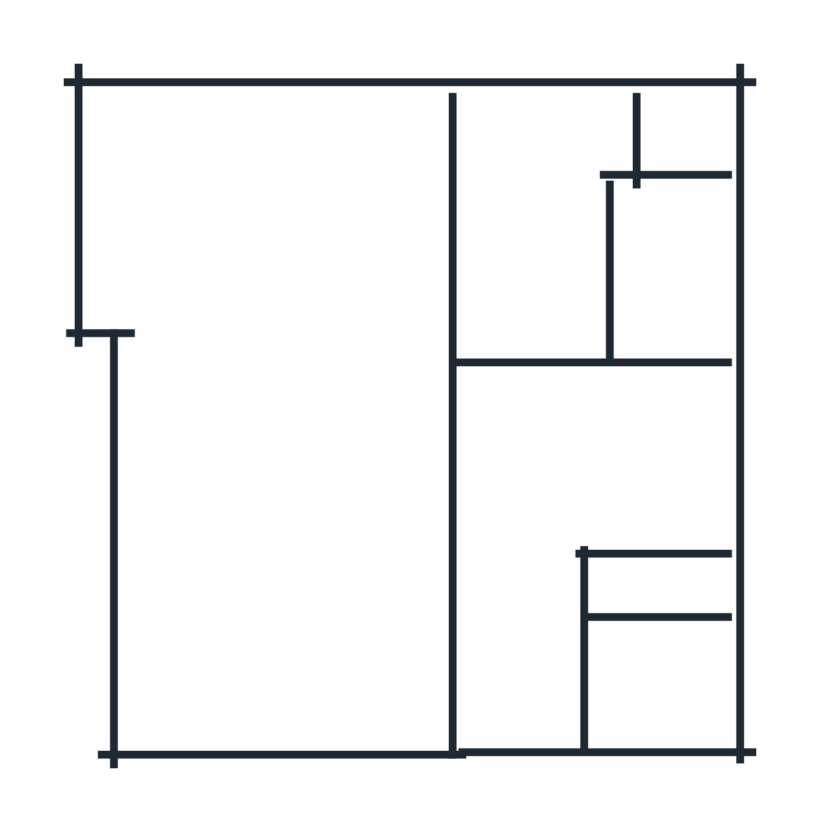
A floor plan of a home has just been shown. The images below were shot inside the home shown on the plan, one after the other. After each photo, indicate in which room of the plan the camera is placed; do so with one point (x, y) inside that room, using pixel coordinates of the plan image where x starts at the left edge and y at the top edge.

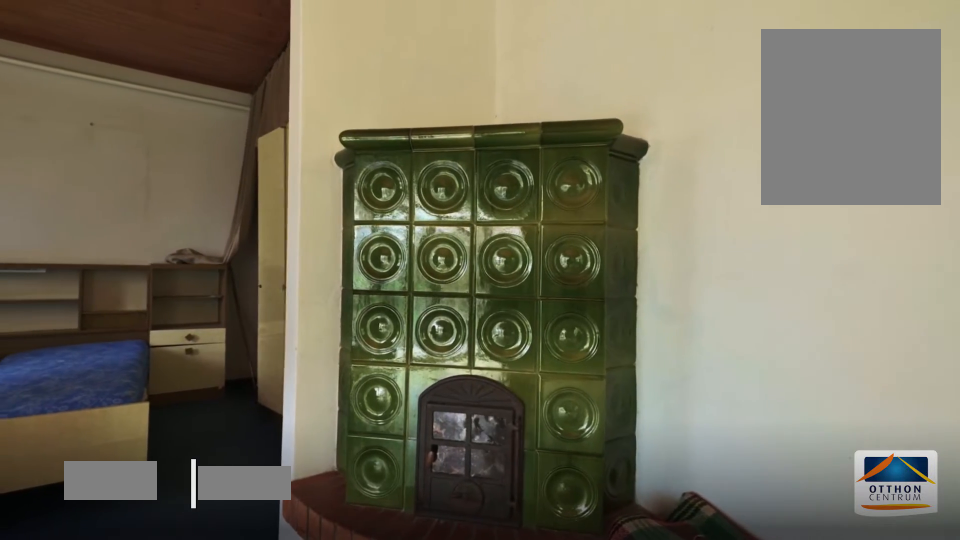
(258, 539)
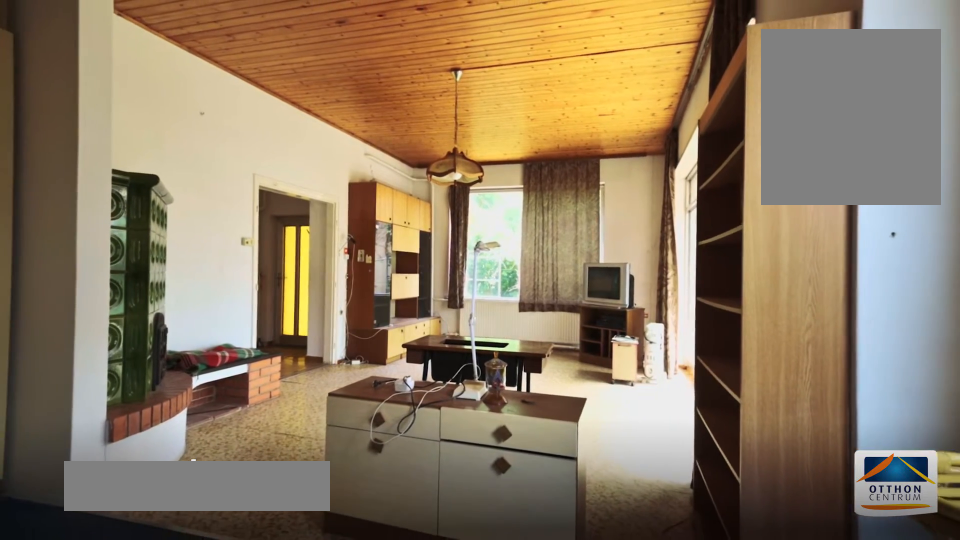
(258, 538)
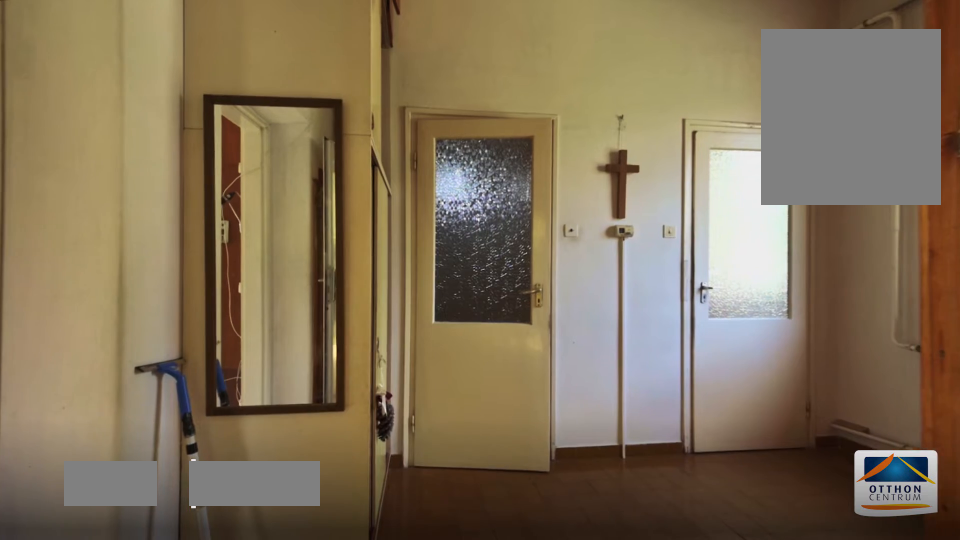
(529, 484)
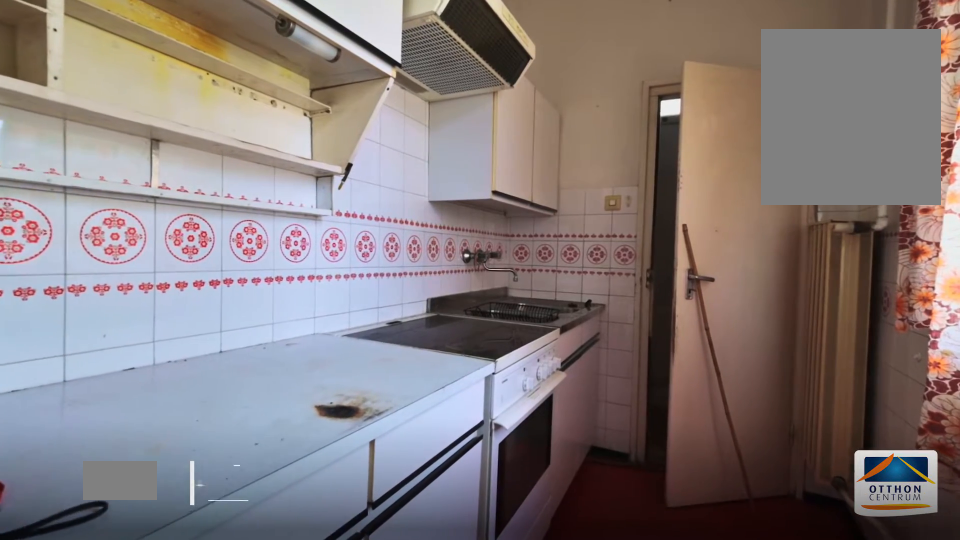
(665, 271)
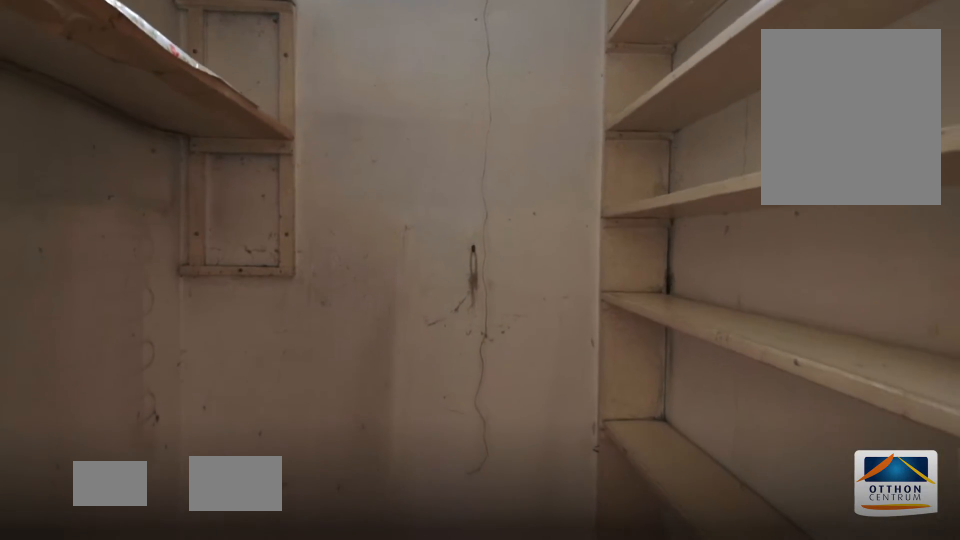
(686, 136)
